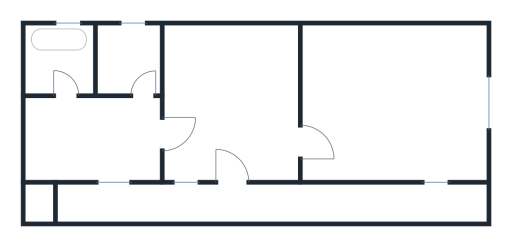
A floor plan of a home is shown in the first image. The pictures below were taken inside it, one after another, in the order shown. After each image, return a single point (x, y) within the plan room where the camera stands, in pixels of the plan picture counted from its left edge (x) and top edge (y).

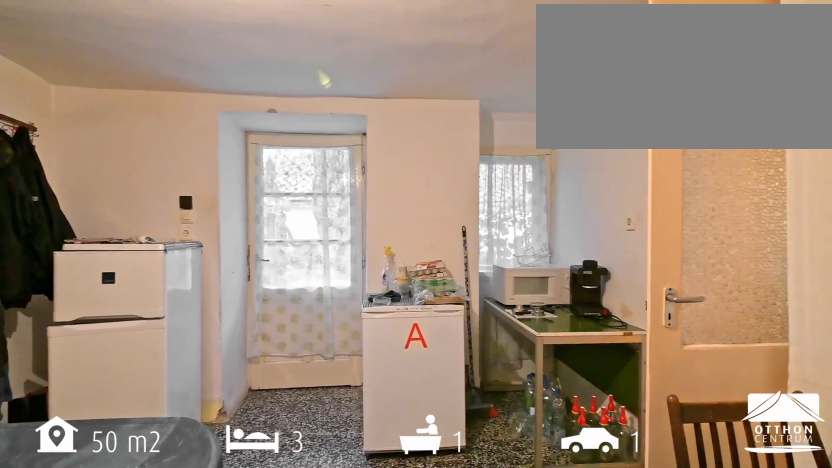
(230, 99)
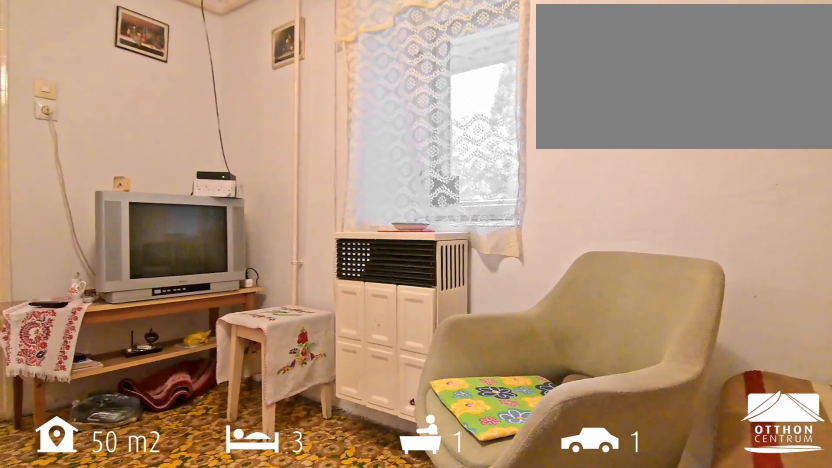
(83, 139)
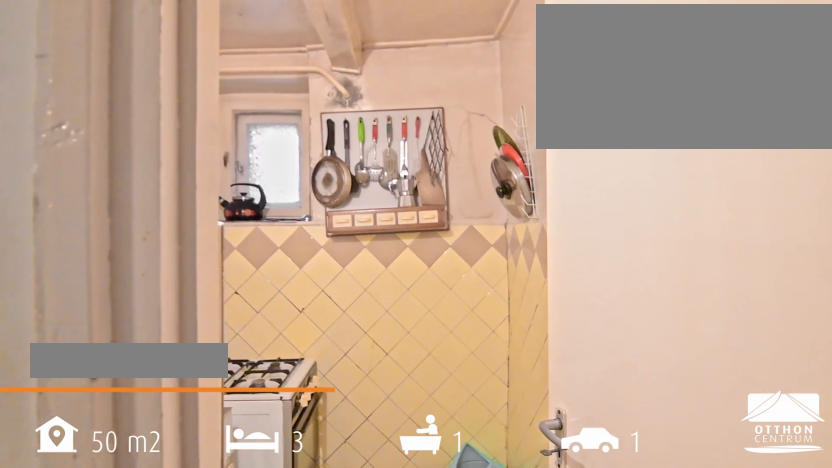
(127, 56)
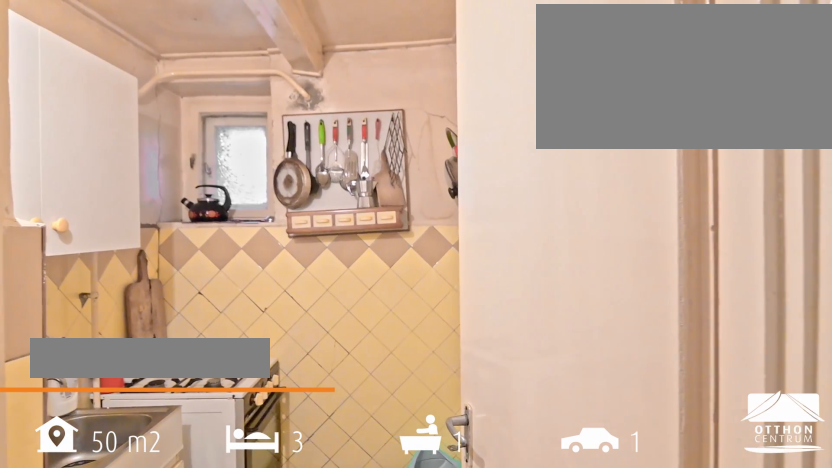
(127, 56)
